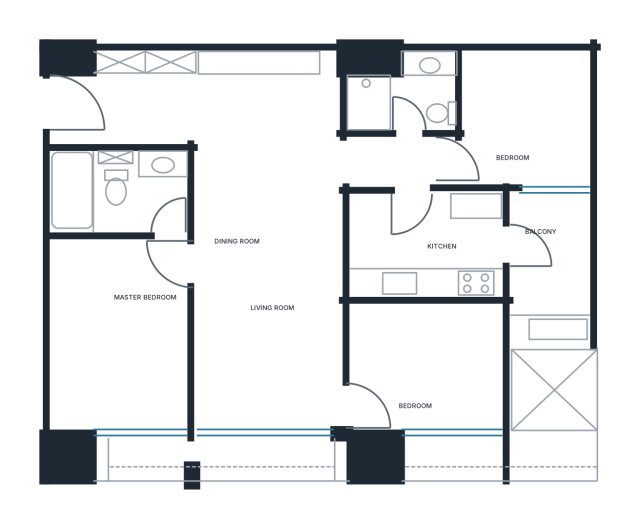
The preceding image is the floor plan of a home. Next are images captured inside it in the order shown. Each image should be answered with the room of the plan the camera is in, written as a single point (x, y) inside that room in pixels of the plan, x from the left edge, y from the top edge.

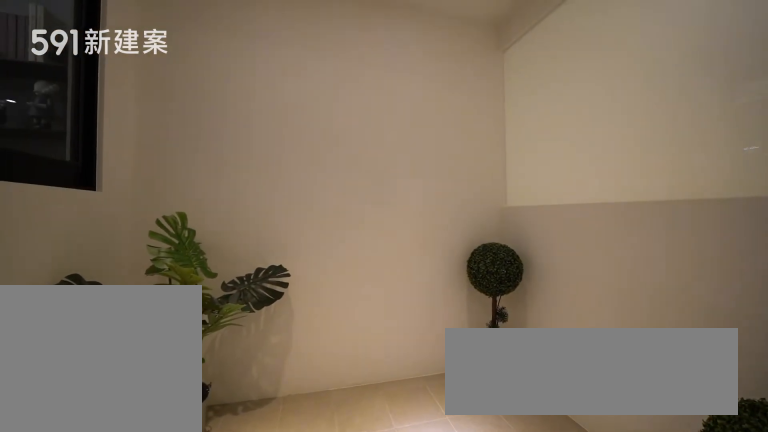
(552, 252)
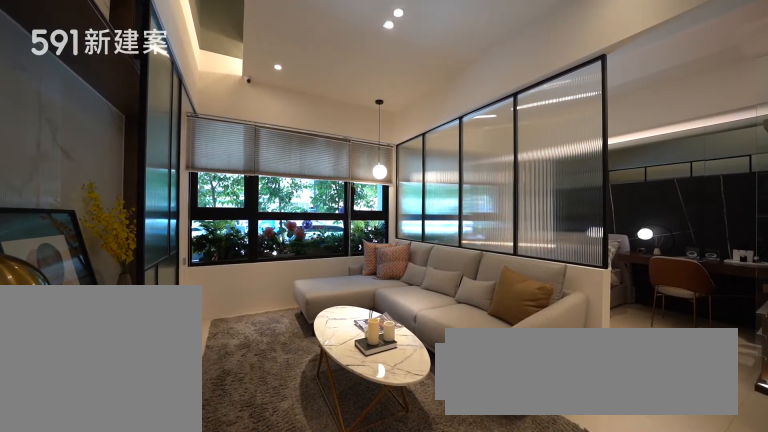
(268, 352)
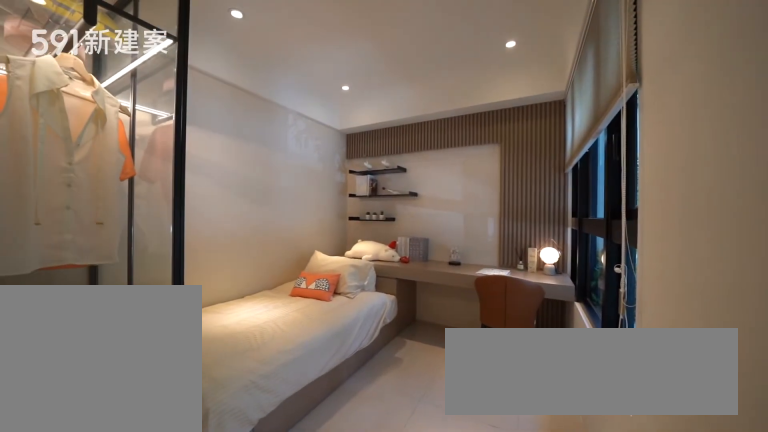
(428, 368)
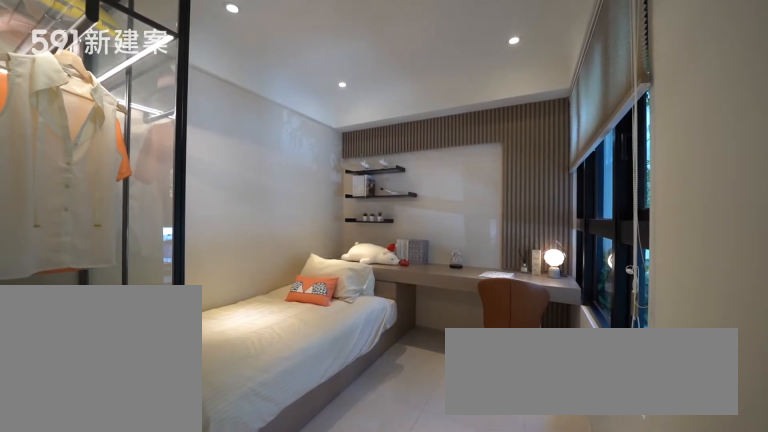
(428, 368)
